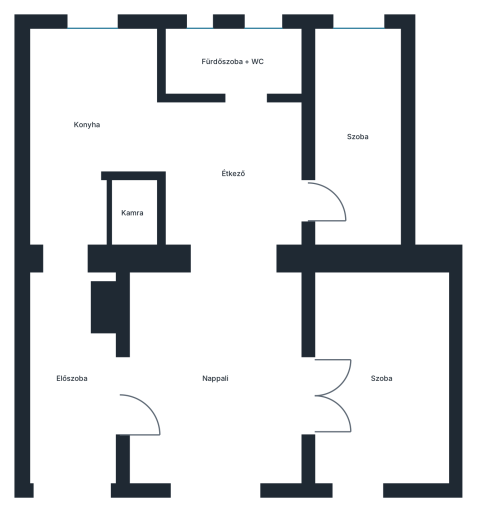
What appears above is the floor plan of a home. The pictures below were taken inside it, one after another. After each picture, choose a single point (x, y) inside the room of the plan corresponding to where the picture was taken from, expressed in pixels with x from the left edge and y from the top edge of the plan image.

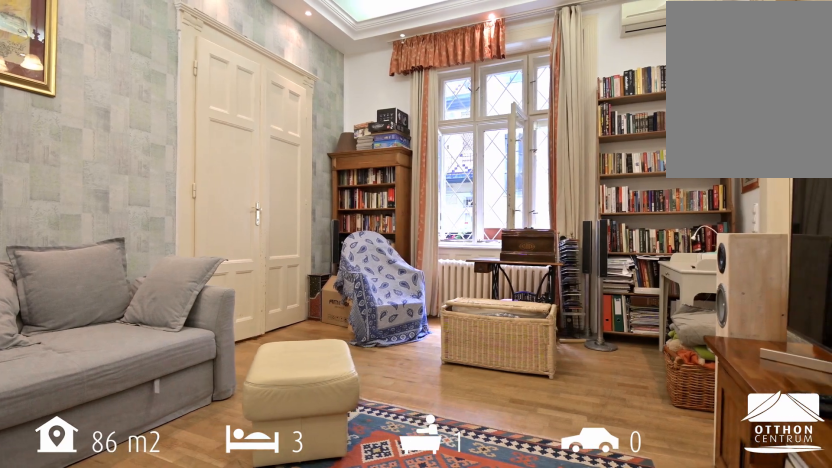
(220, 377)
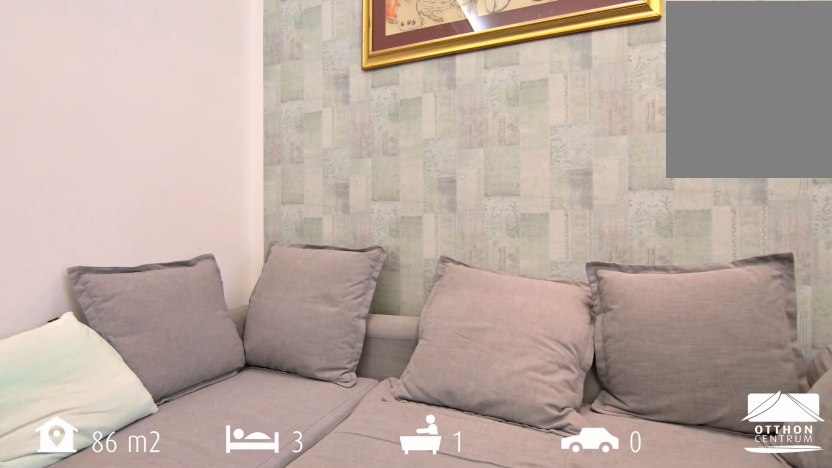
(220, 377)
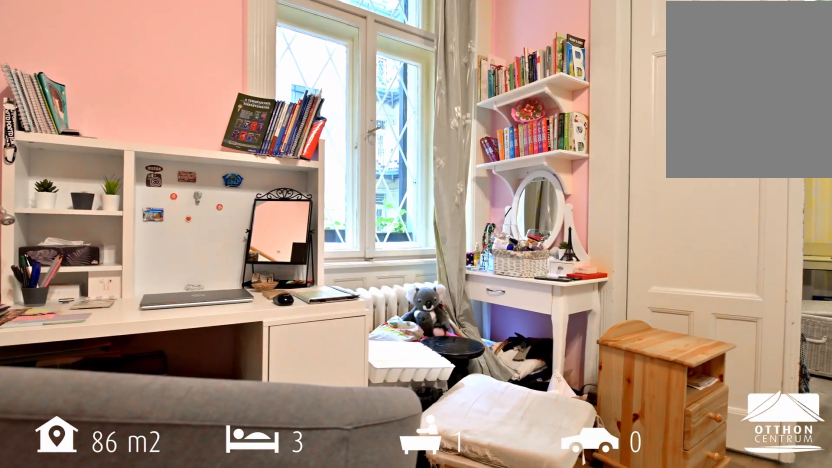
(370, 377)
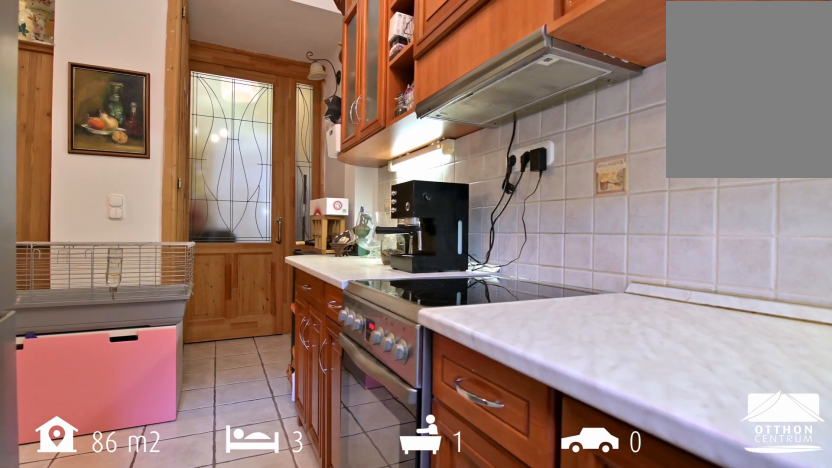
(94, 129)
